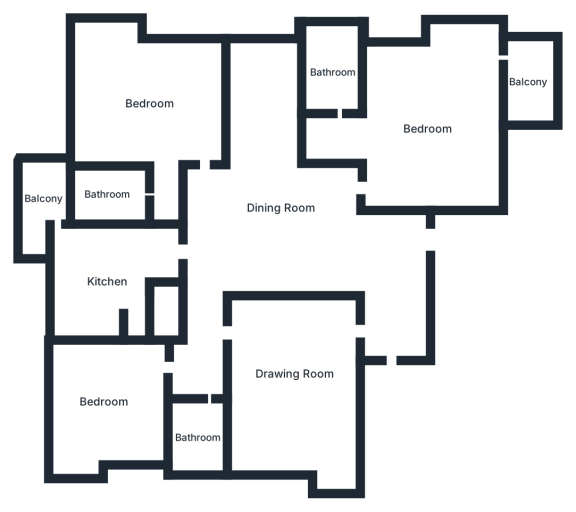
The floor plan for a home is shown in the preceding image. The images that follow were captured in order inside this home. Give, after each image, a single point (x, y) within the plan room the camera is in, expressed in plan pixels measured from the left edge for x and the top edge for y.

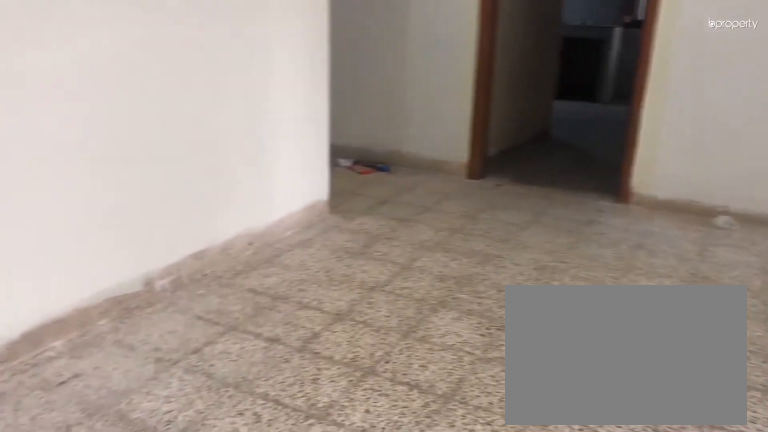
(276, 205)
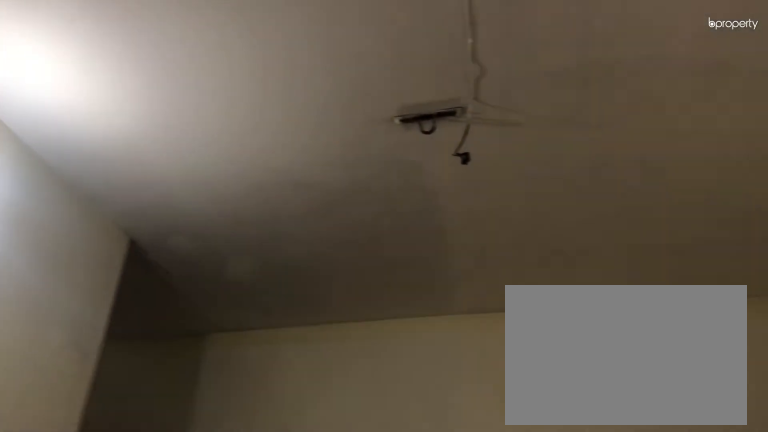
(276, 205)
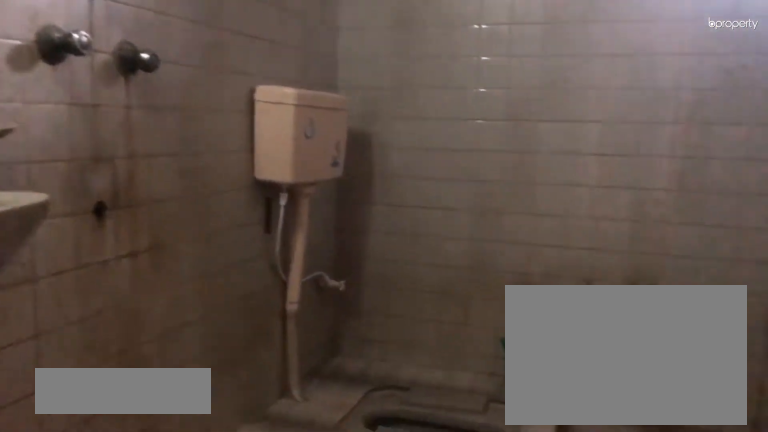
(332, 74)
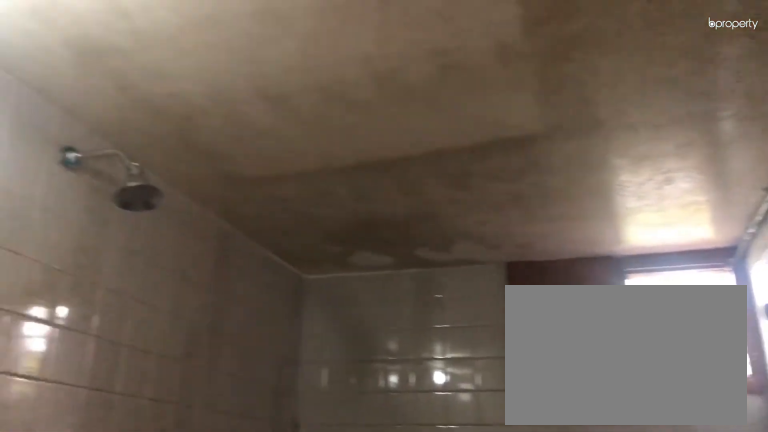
(332, 74)
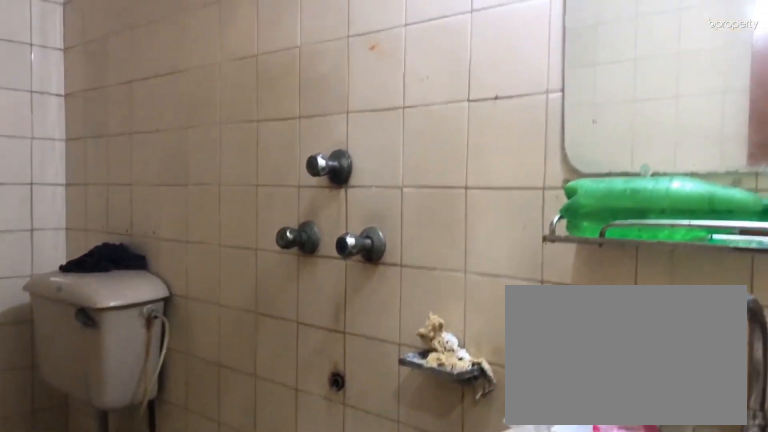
(197, 438)
